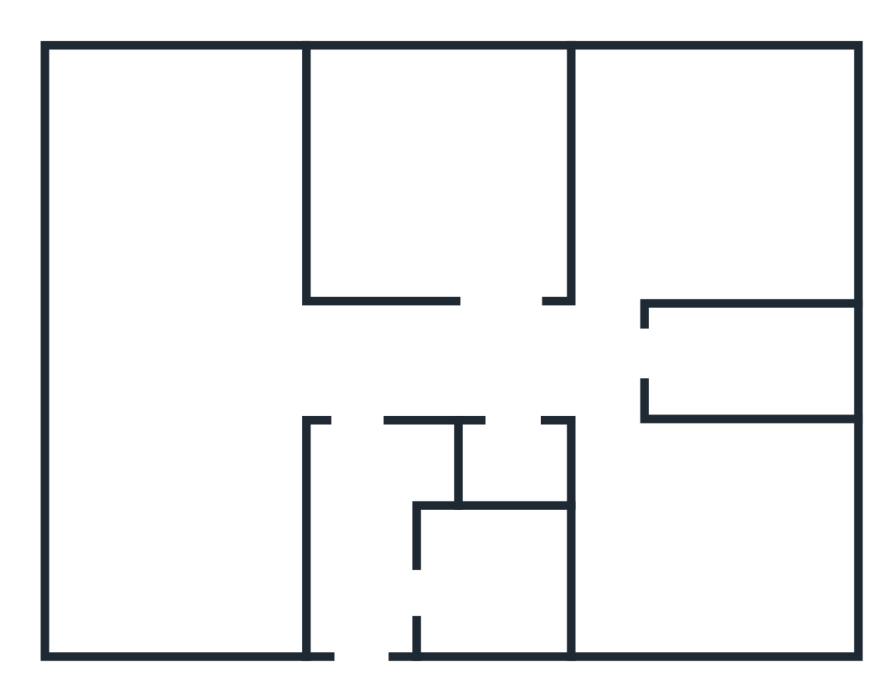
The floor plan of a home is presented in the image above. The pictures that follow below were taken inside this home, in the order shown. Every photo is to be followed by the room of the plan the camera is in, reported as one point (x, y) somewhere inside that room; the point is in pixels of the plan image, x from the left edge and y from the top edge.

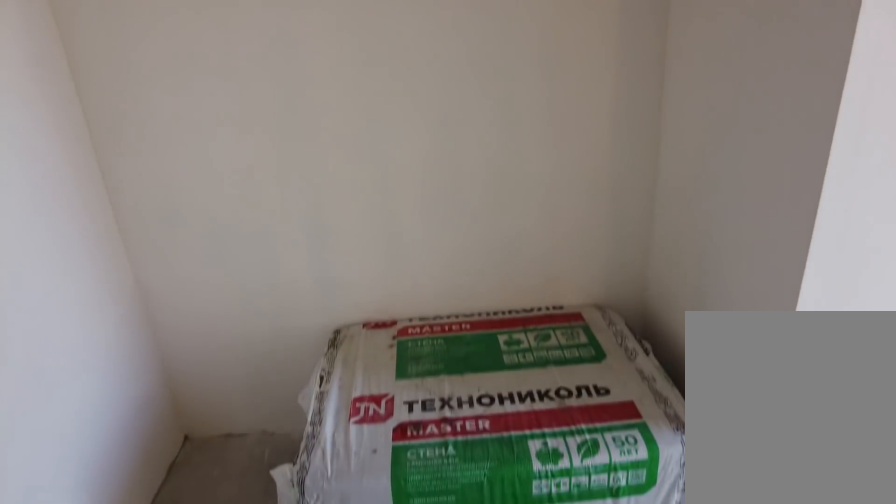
(354, 491)
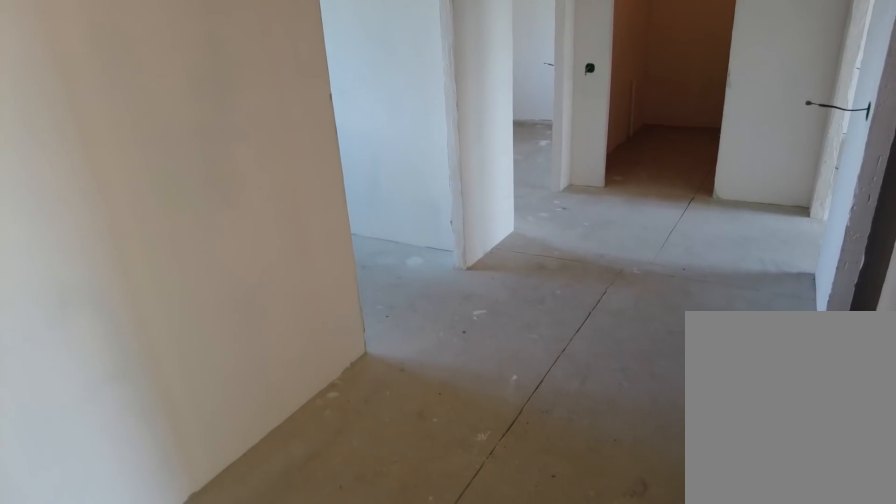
(362, 391)
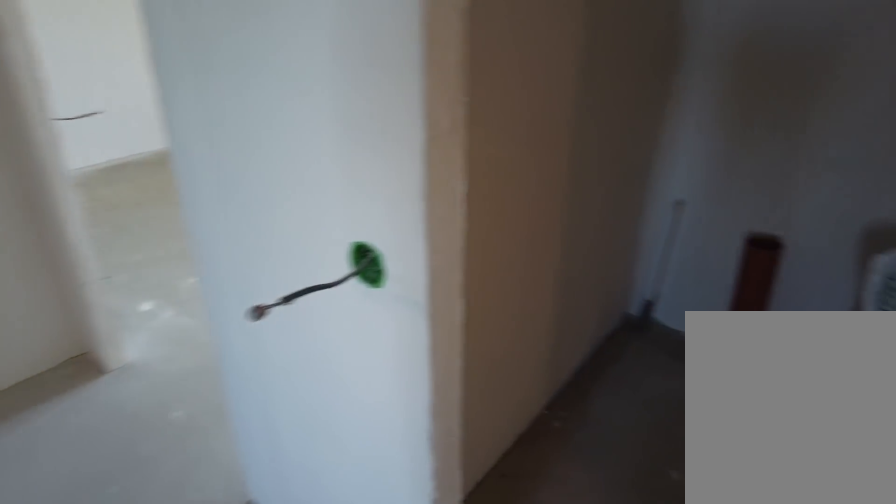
(526, 382)
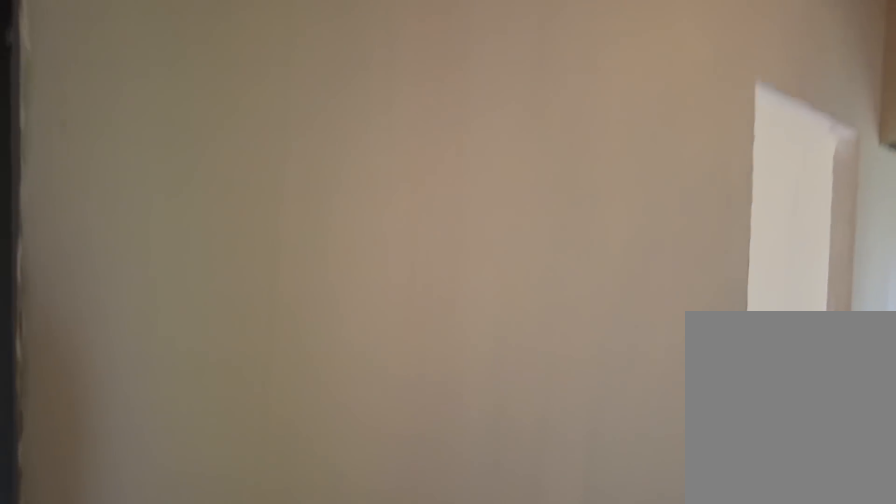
(526, 382)
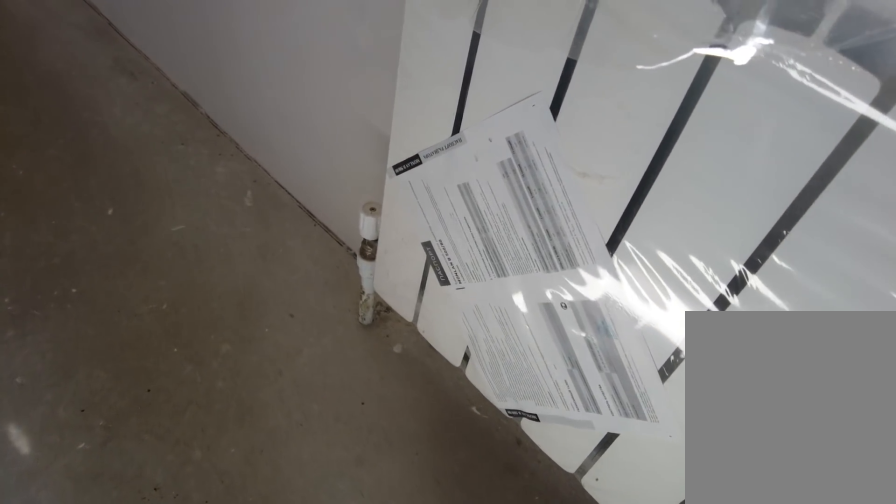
(653, 566)
